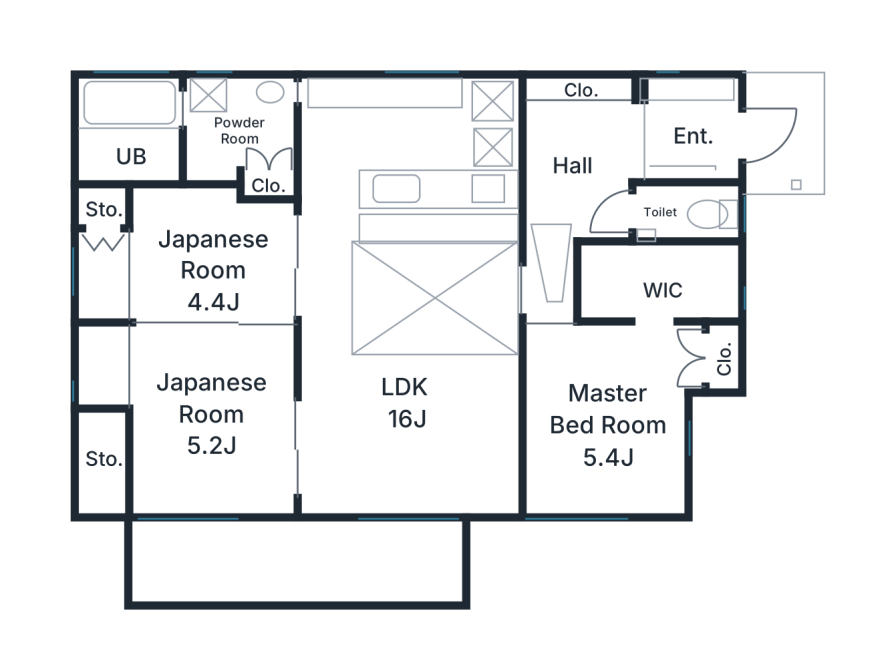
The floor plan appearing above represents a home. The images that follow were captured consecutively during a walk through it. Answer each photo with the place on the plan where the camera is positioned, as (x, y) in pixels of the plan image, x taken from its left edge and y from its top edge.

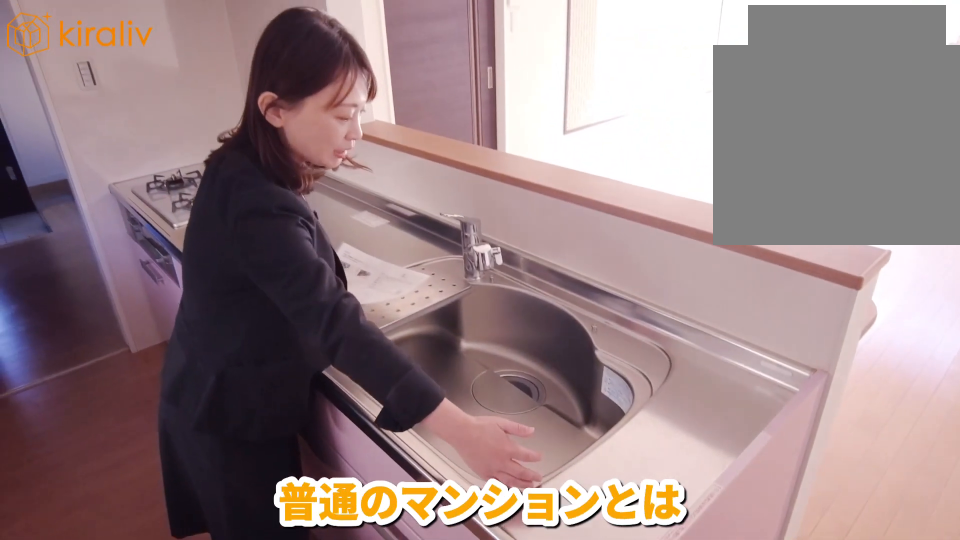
(389, 153)
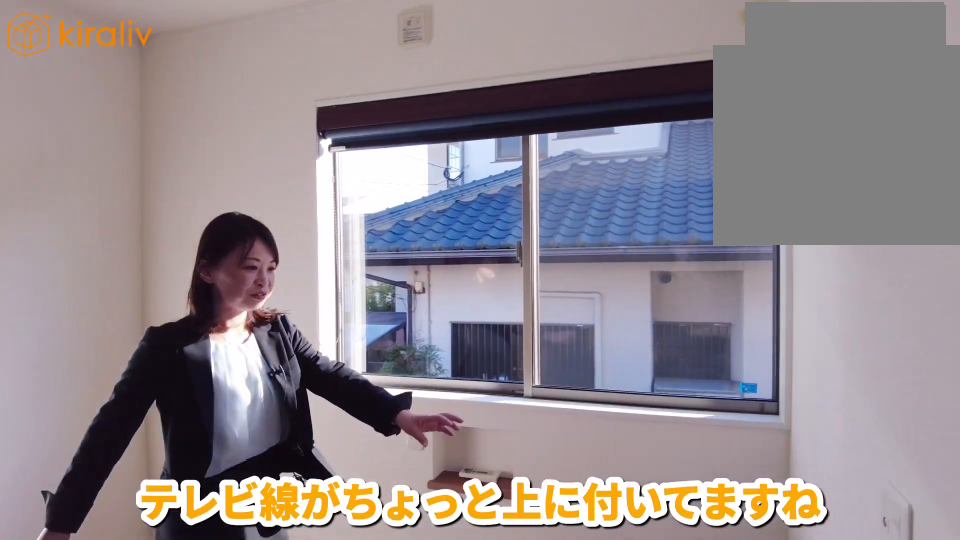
(648, 483)
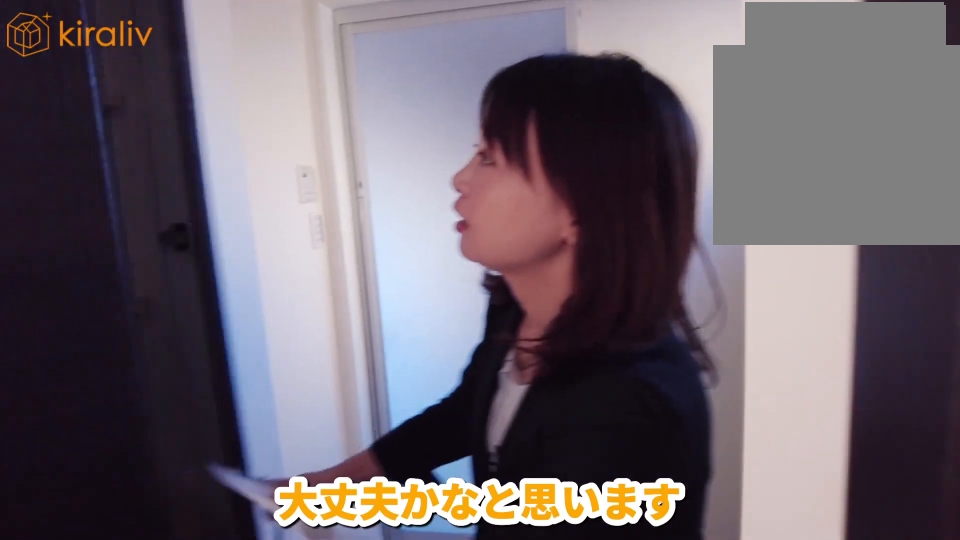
(206, 151)
